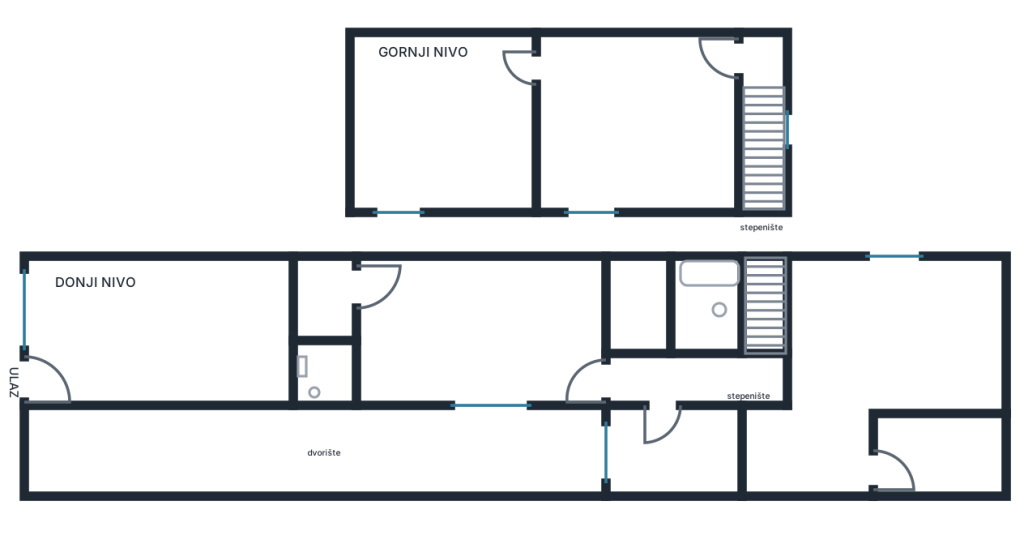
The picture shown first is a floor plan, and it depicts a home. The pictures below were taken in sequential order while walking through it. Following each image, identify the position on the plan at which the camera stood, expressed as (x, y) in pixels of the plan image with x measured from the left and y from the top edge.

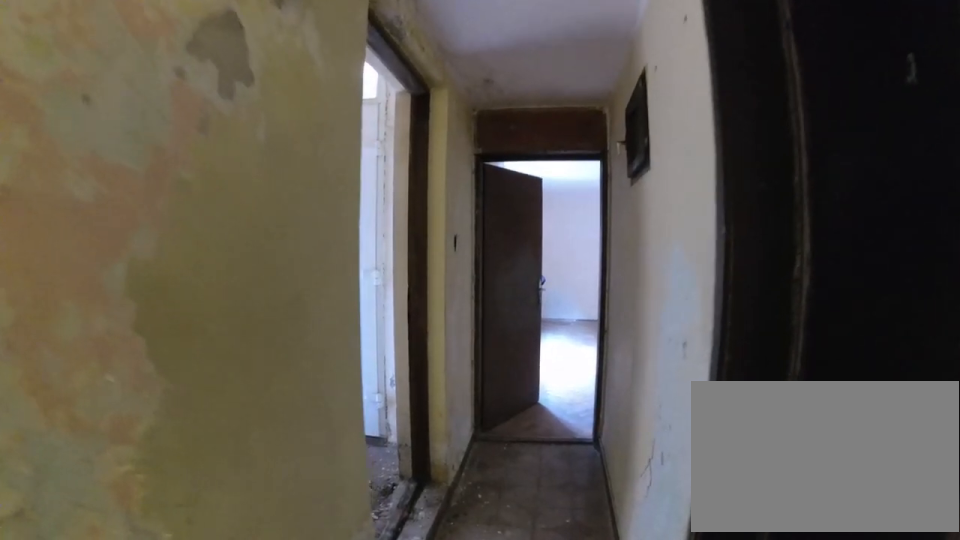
(777, 369)
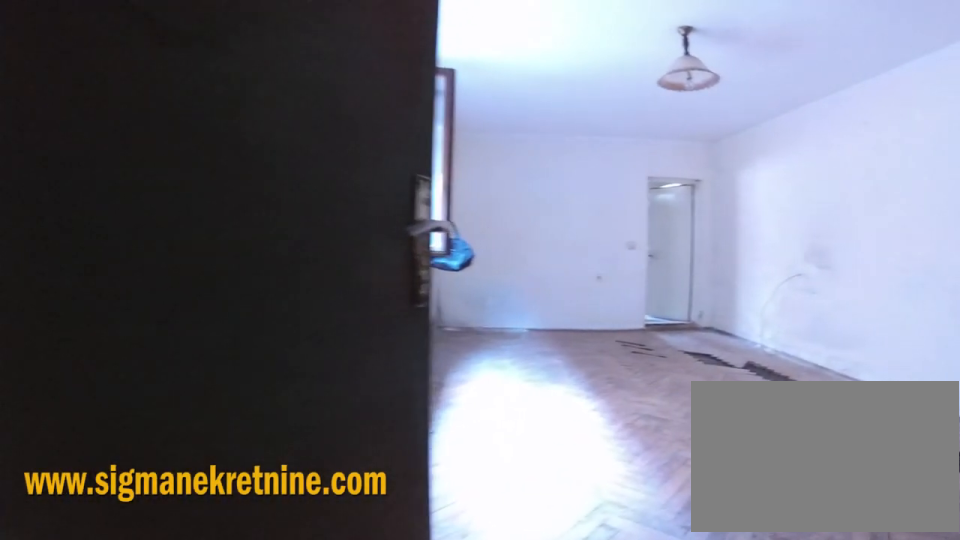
(676, 368)
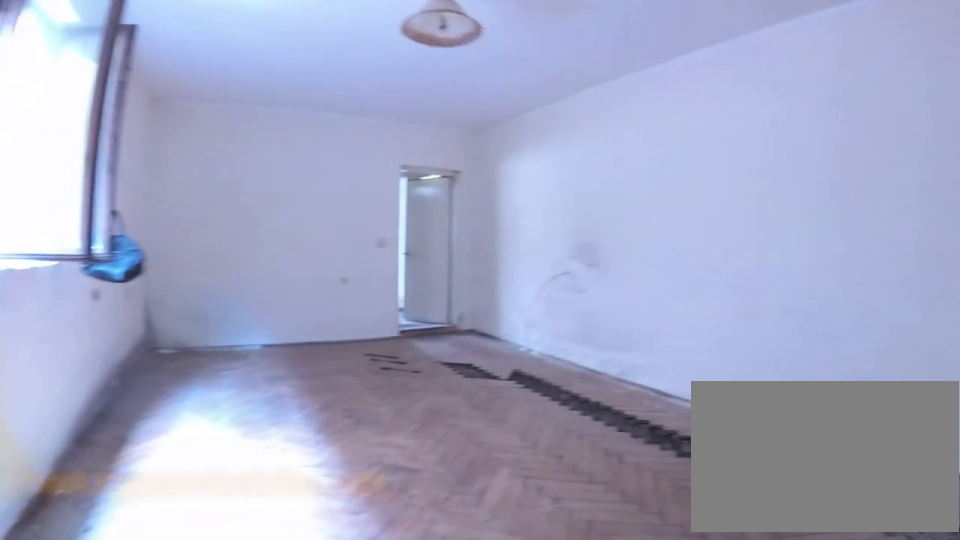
(633, 367)
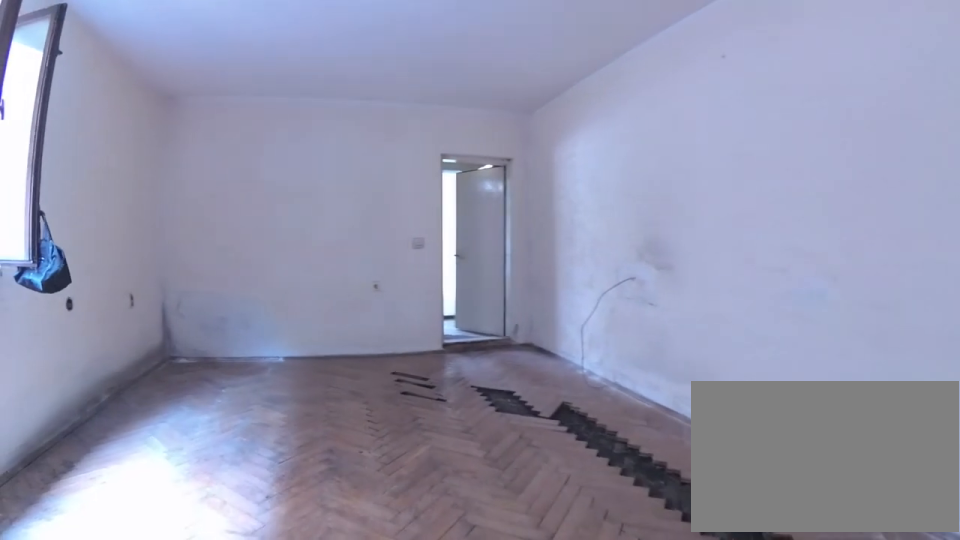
(598, 353)
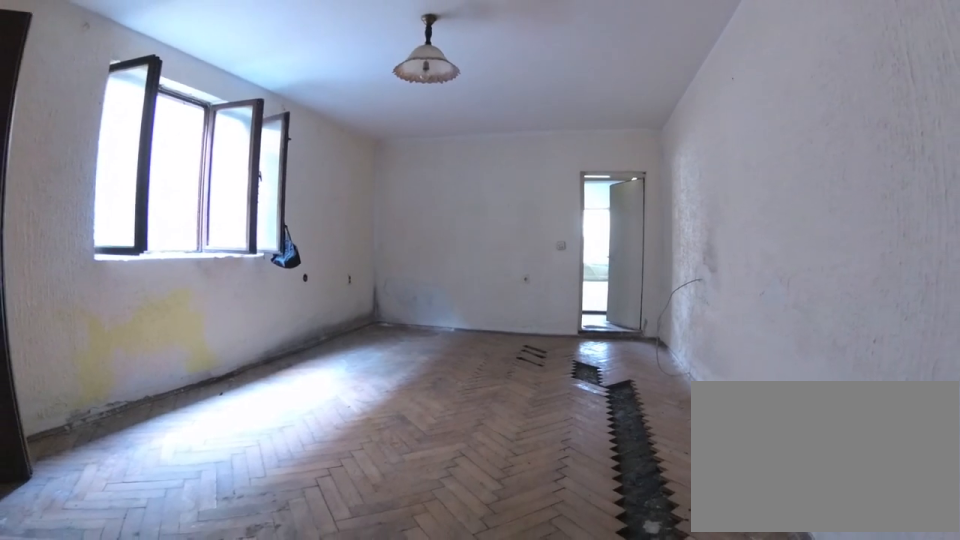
(620, 295)
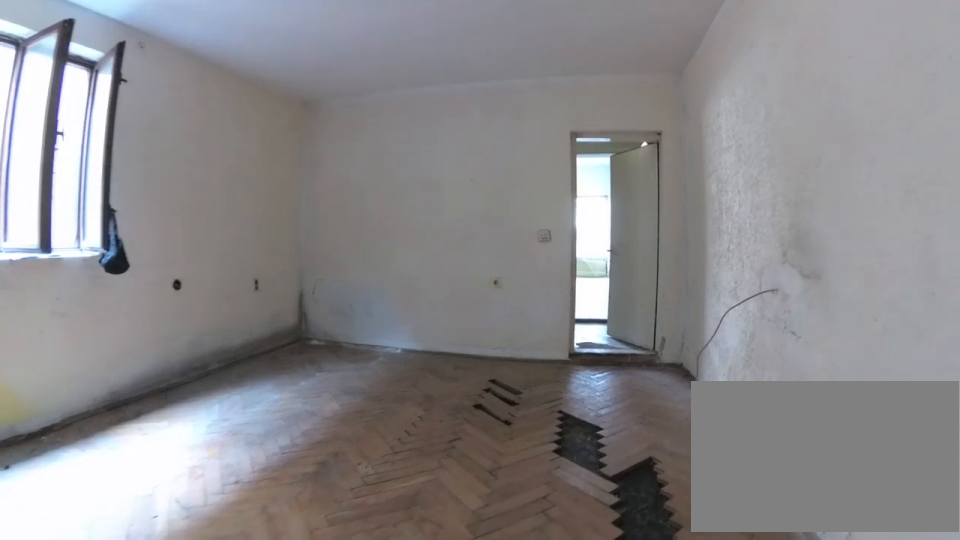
(533, 289)
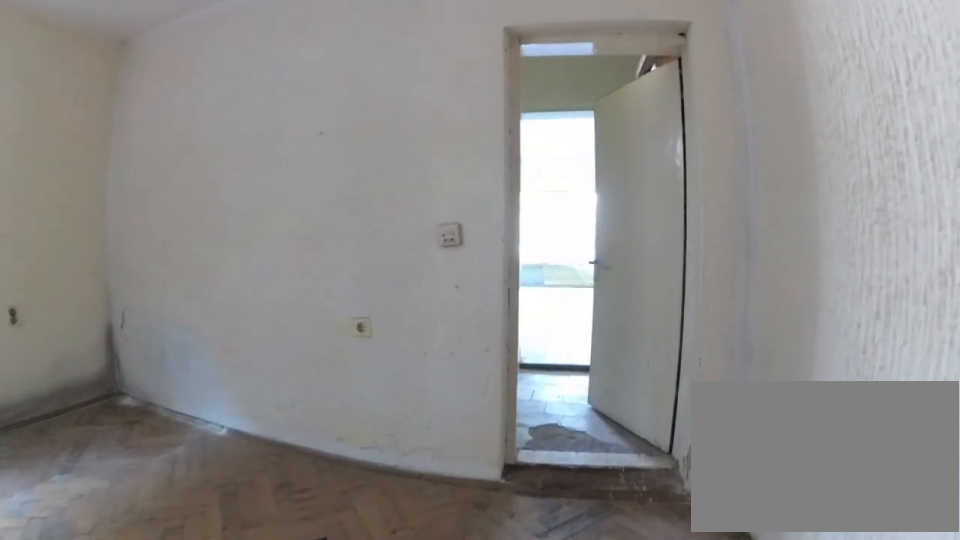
(457, 288)
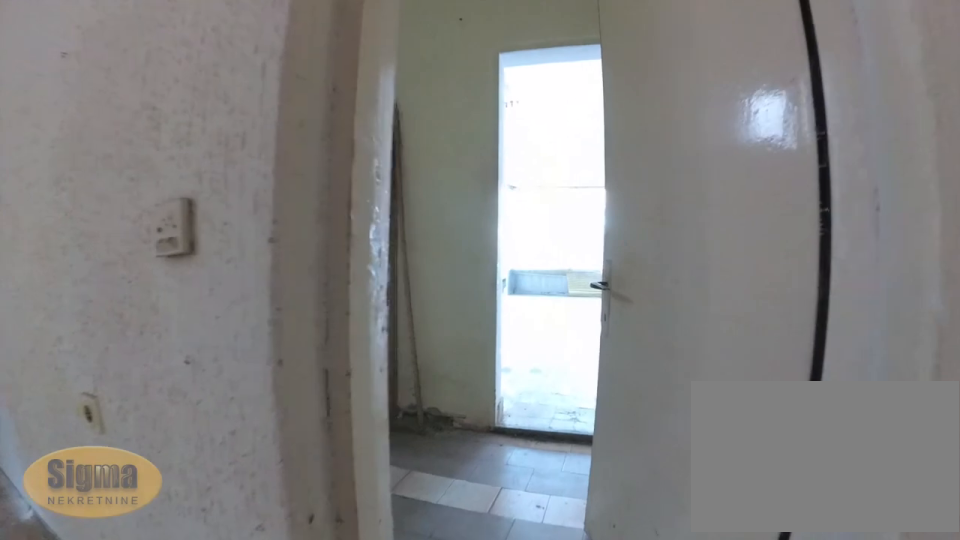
(405, 290)
